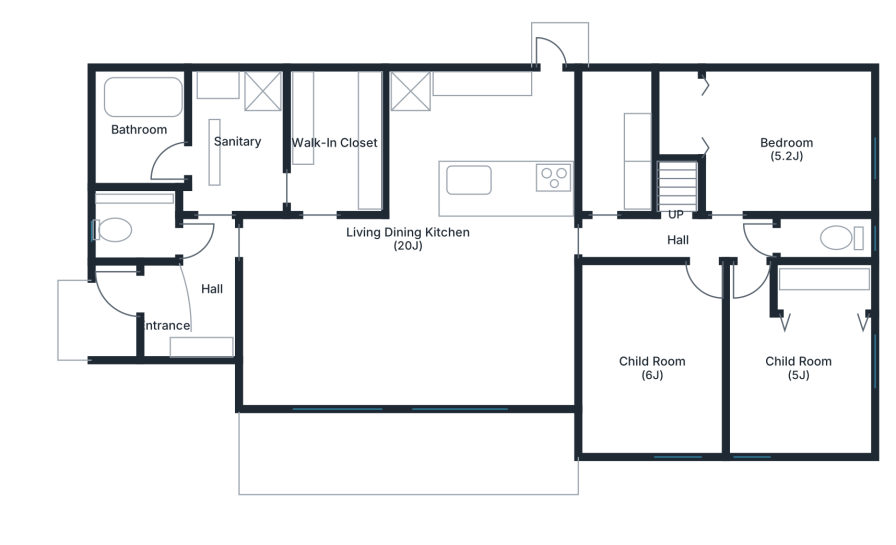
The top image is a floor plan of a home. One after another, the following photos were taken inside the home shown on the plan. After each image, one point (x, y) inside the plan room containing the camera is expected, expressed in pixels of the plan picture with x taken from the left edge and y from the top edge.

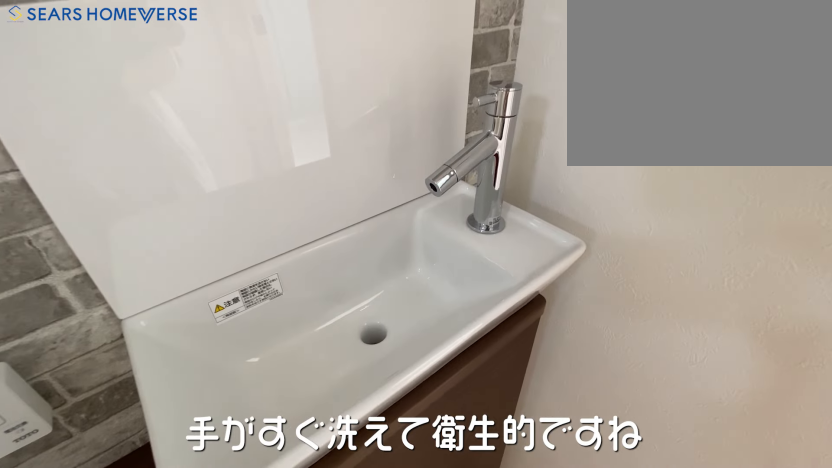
(144, 231)
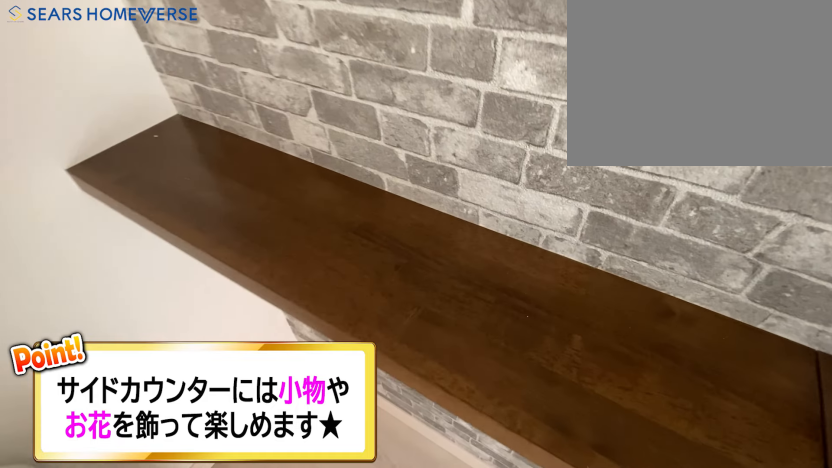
(144, 231)
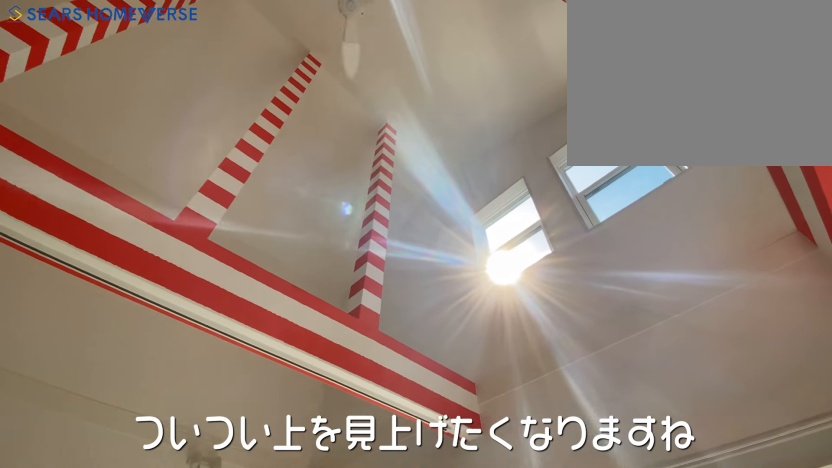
(408, 310)
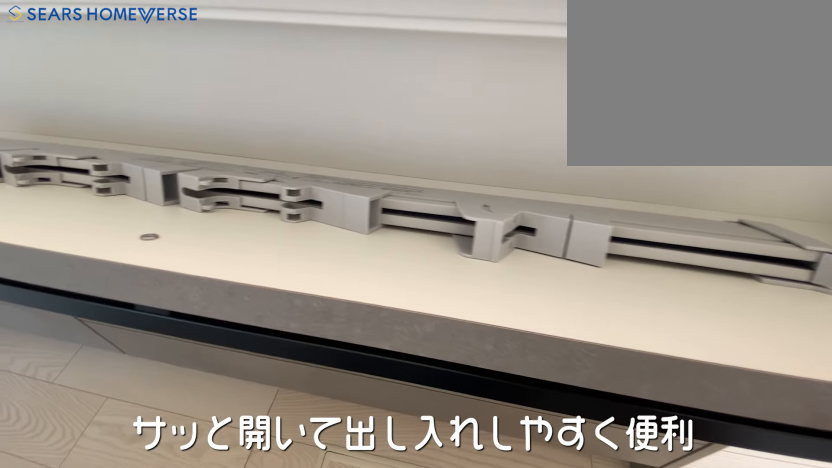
(493, 132)
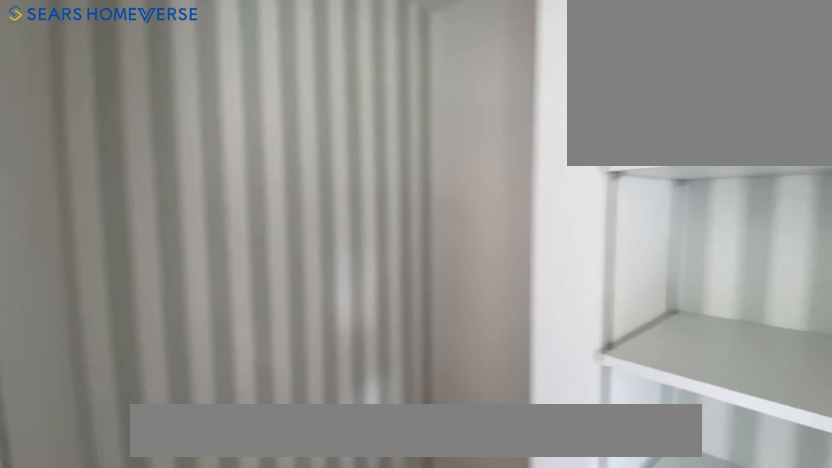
(614, 140)
